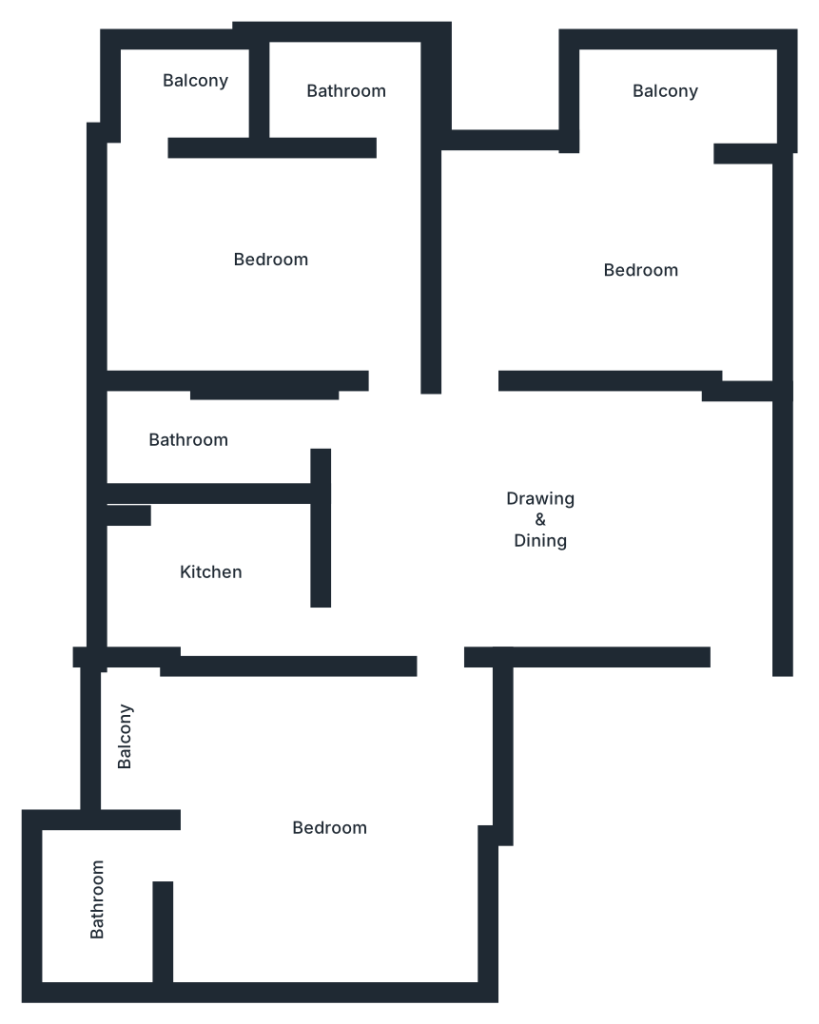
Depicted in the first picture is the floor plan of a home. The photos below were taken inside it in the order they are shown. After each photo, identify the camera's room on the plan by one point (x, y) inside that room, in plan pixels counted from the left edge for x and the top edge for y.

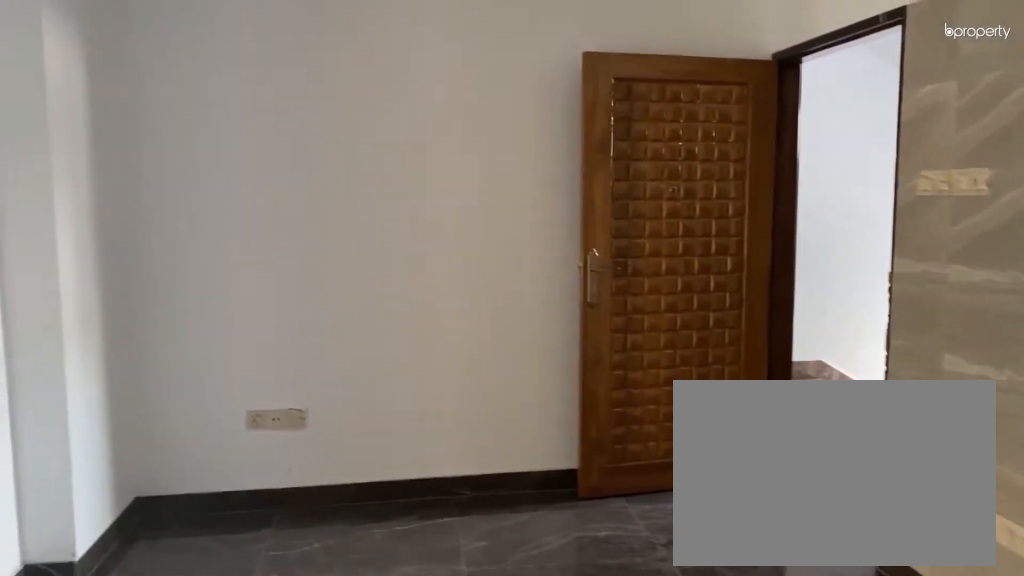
(543, 497)
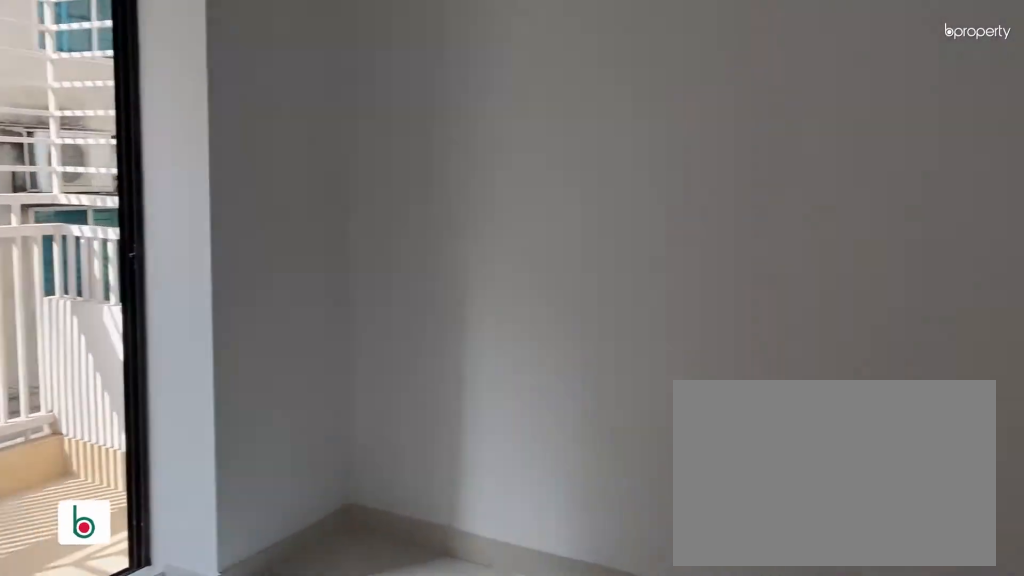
(647, 266)
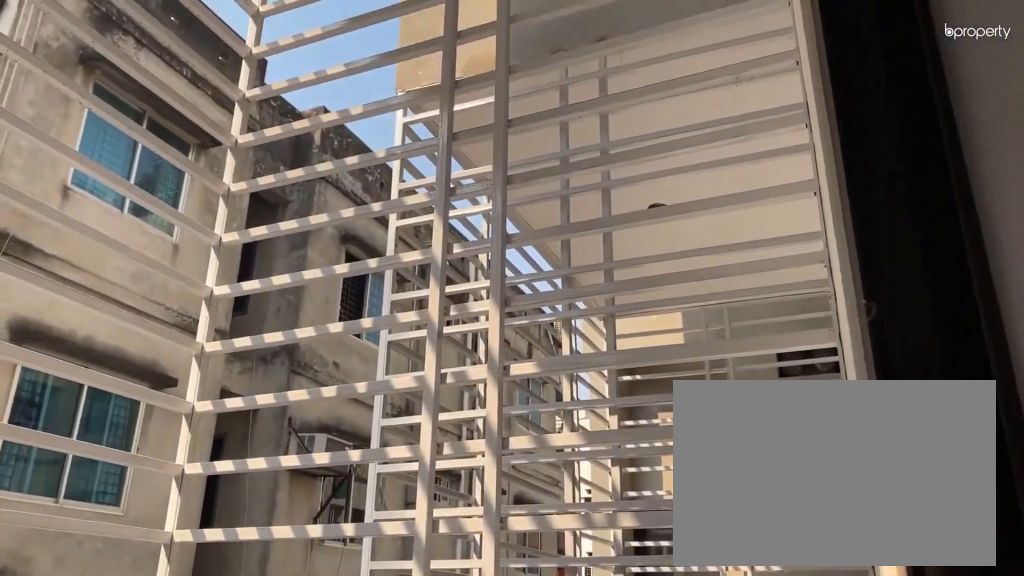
(668, 97)
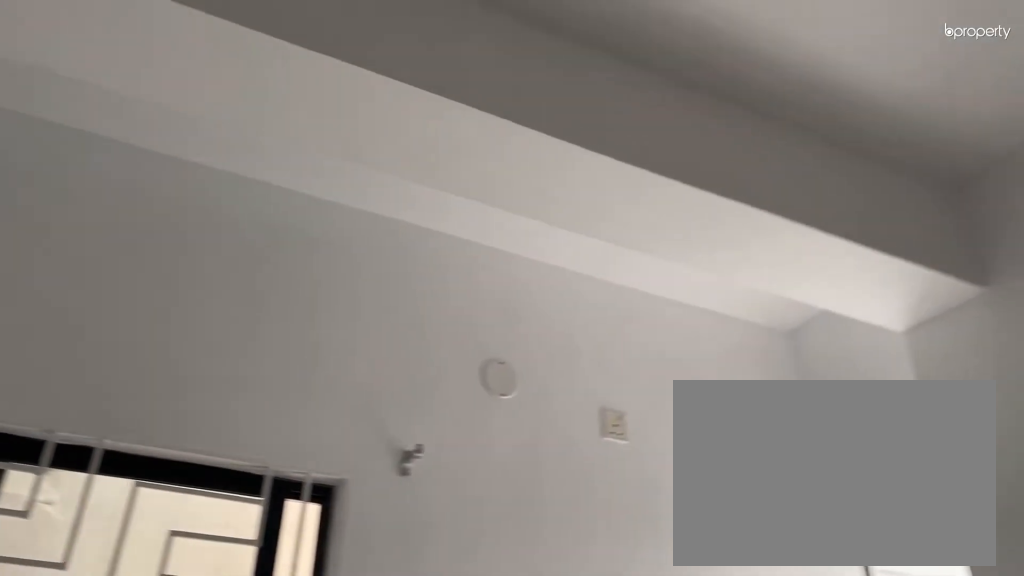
(280, 253)
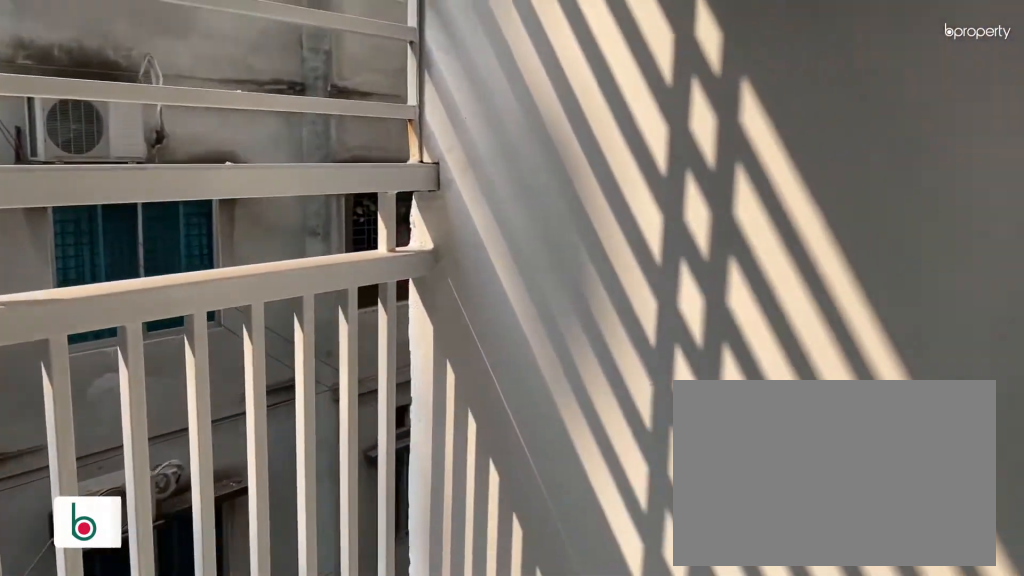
(193, 84)
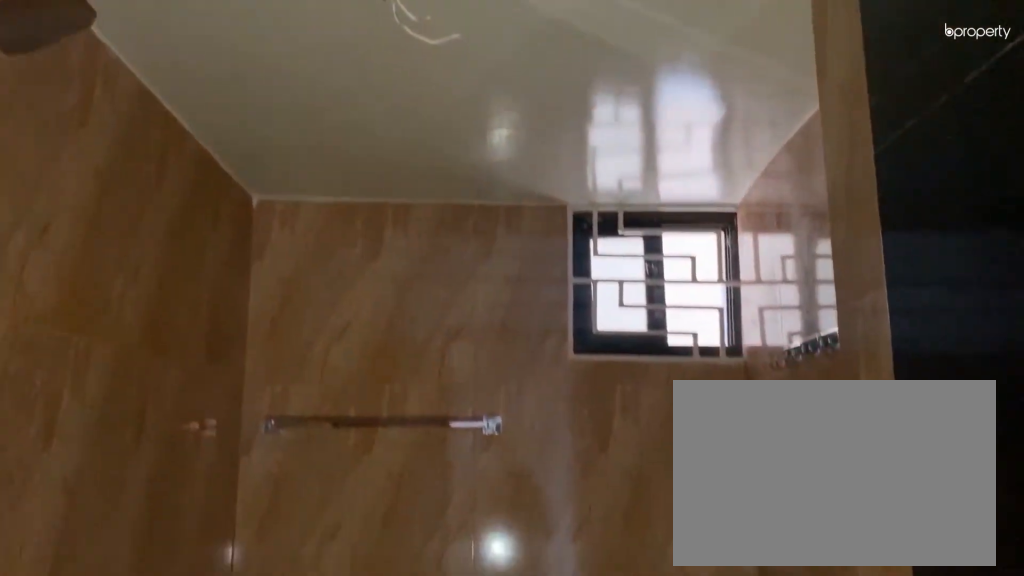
(209, 439)
